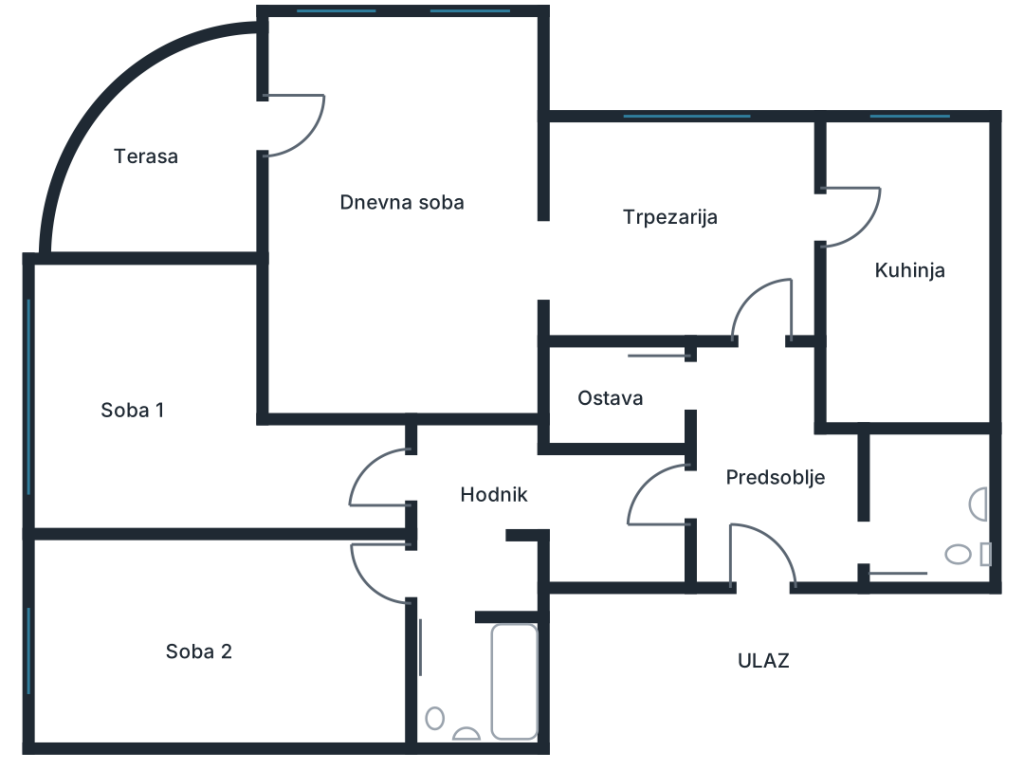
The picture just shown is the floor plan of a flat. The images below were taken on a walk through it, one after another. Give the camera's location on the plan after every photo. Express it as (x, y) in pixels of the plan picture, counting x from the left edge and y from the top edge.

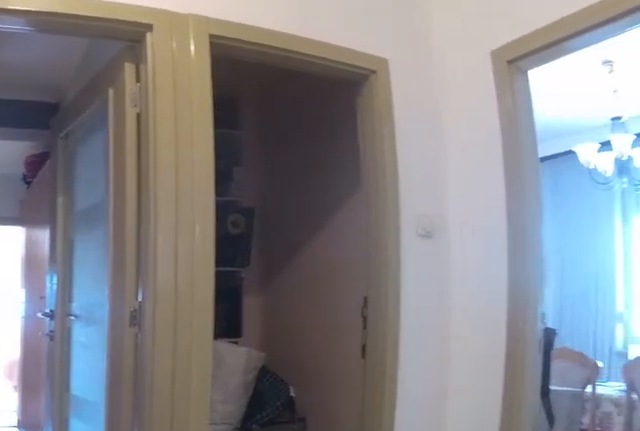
(806, 497)
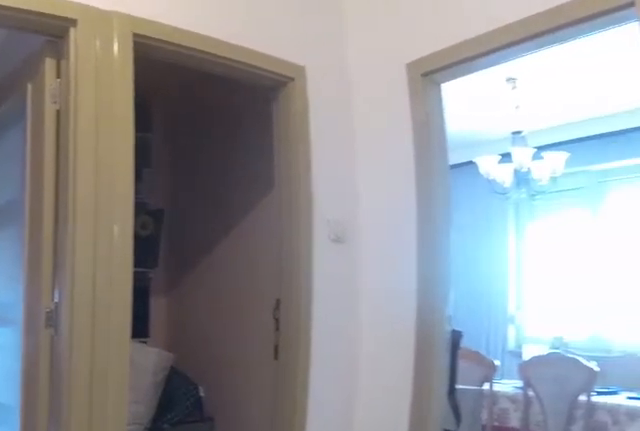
(797, 499)
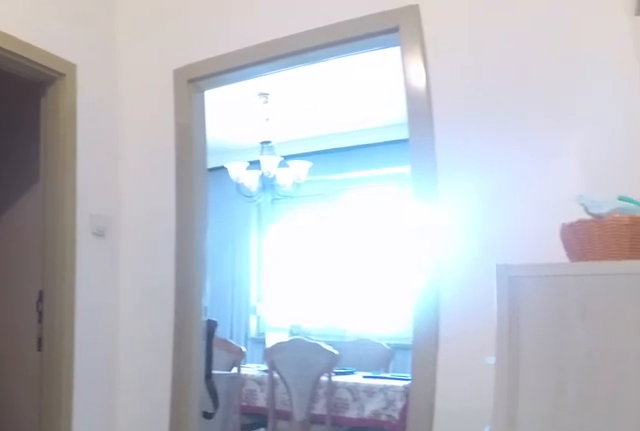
(791, 515)
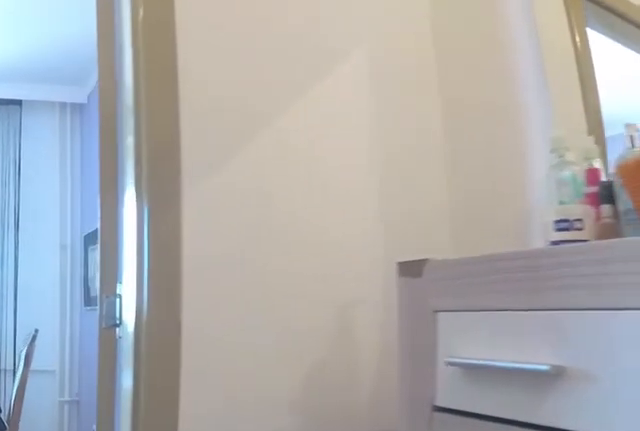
(764, 448)
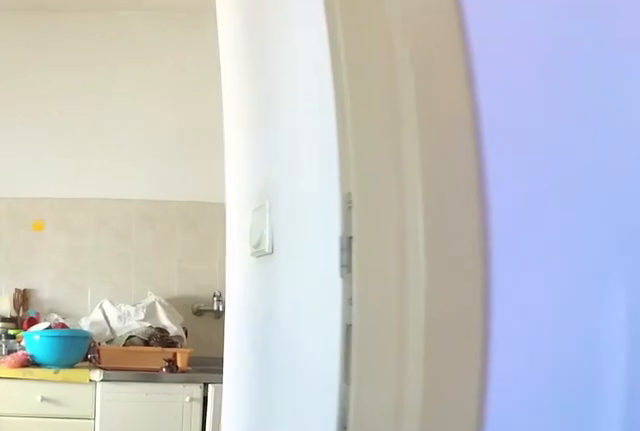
(764, 267)
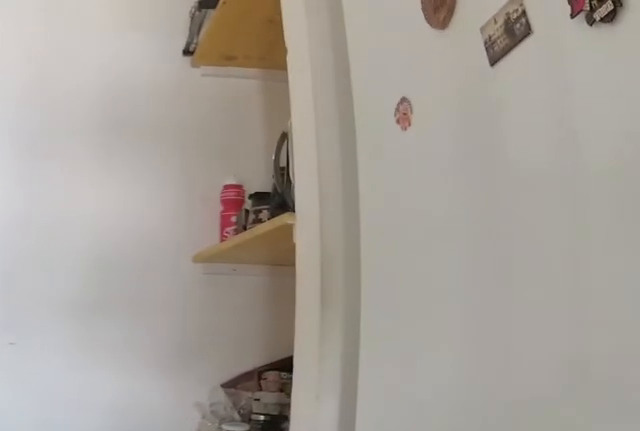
(901, 251)
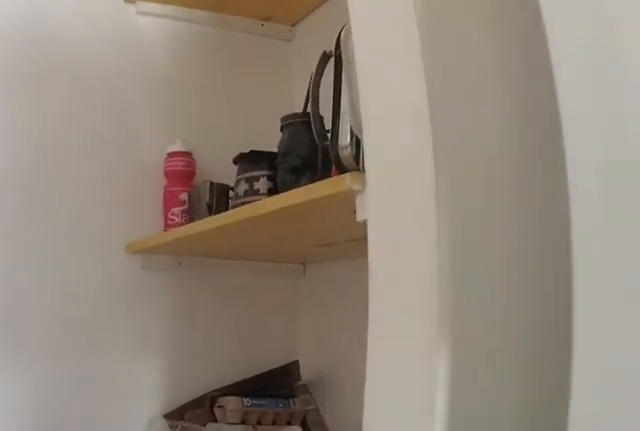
(901, 293)
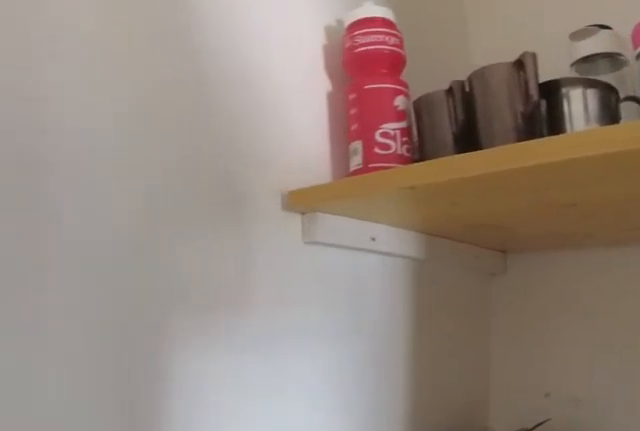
(901, 367)
